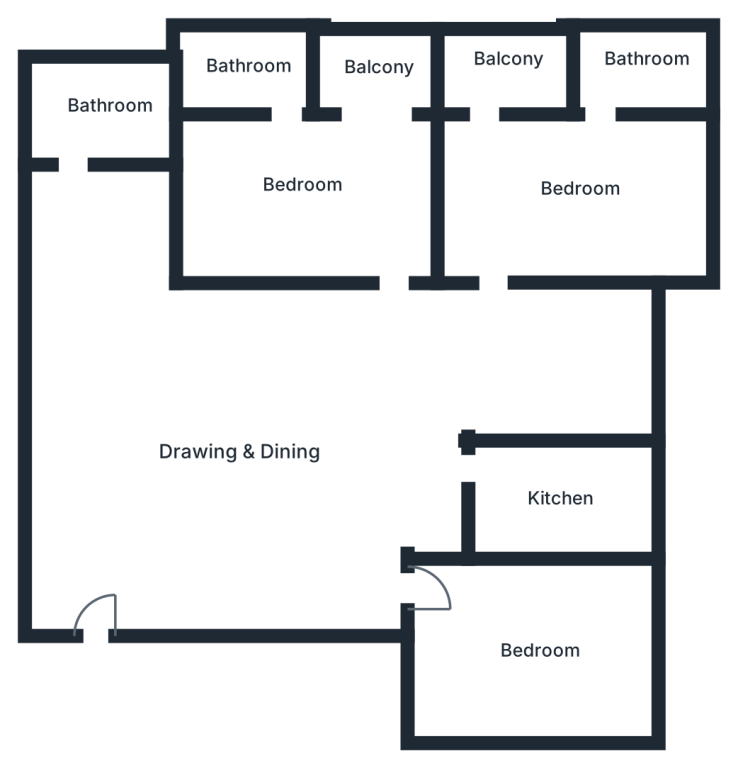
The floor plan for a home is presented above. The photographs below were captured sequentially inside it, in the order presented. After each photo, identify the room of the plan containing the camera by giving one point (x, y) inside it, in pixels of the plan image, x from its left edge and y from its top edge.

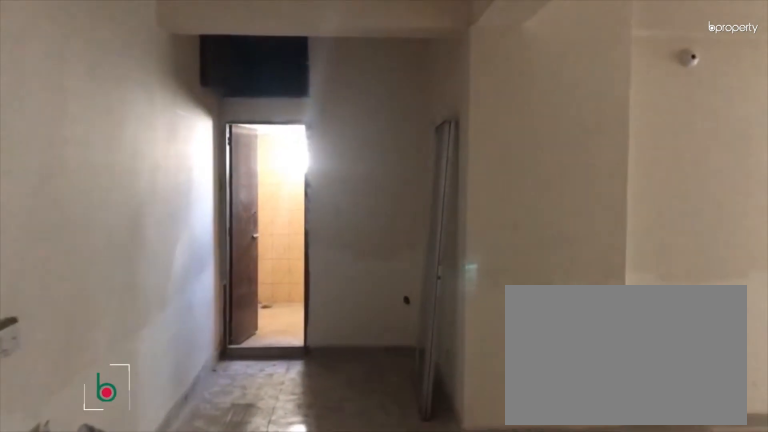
(233, 432)
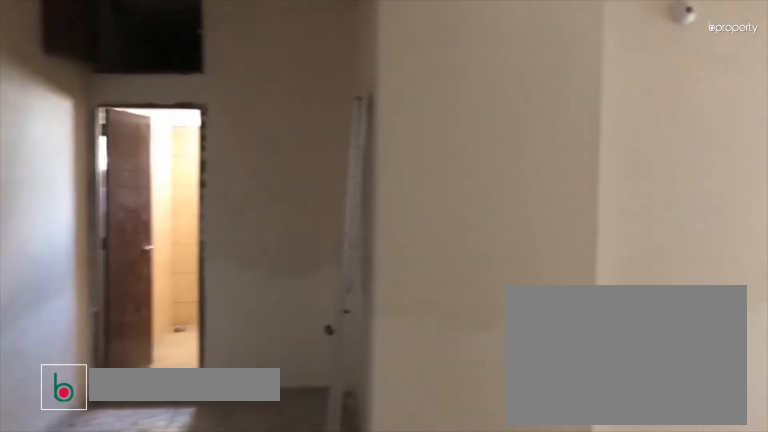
(233, 432)
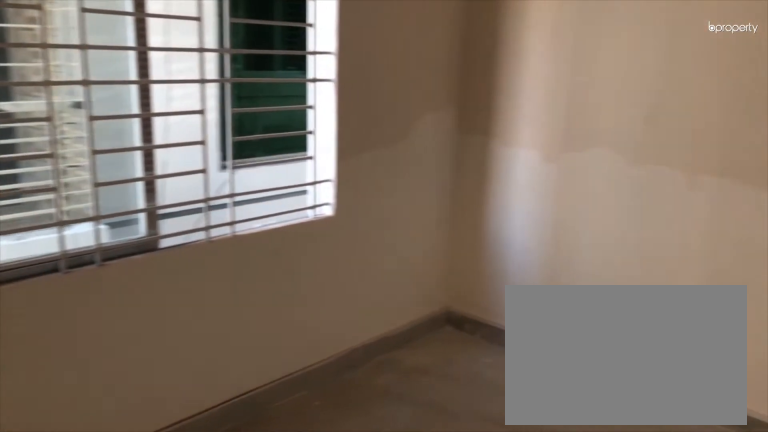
(585, 191)
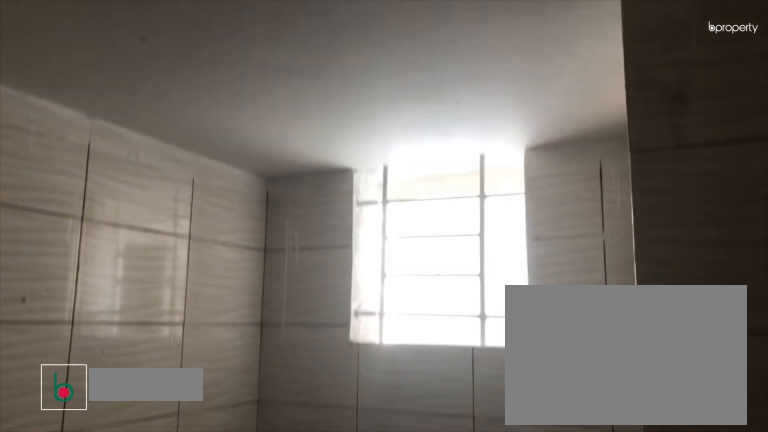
(641, 72)
